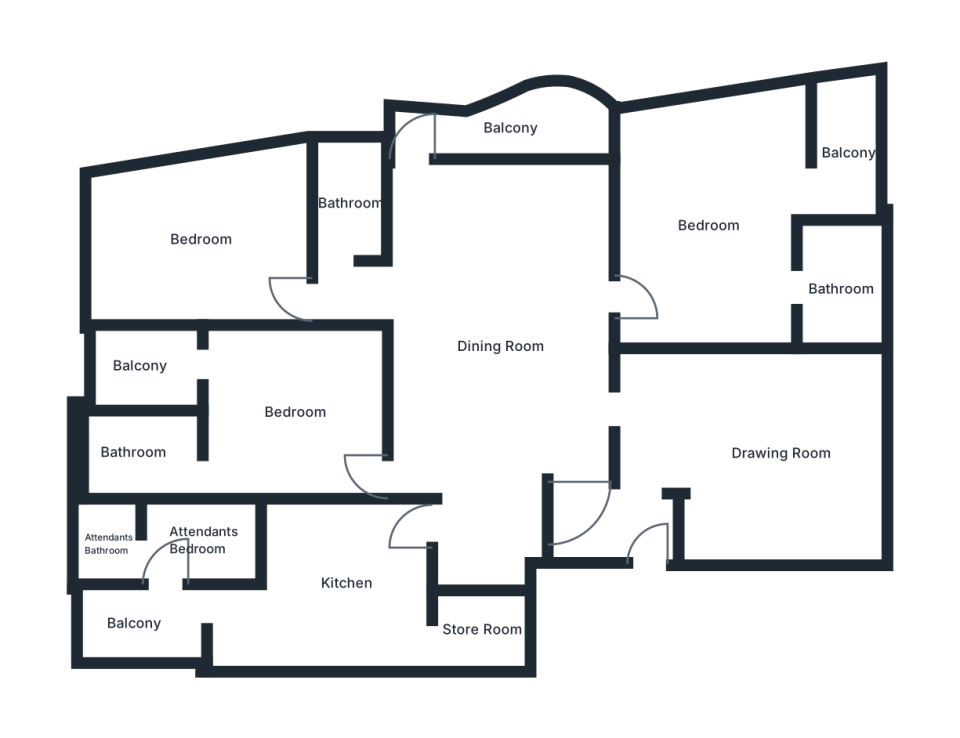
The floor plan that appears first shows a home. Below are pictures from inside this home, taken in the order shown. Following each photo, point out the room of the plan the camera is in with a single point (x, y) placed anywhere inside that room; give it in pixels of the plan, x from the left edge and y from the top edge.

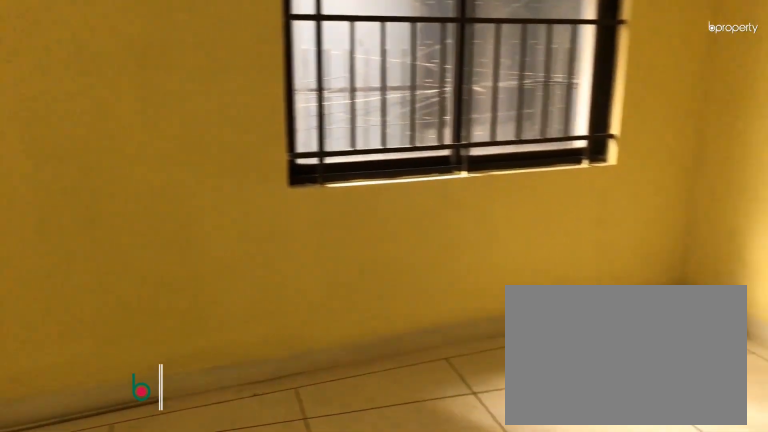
(199, 239)
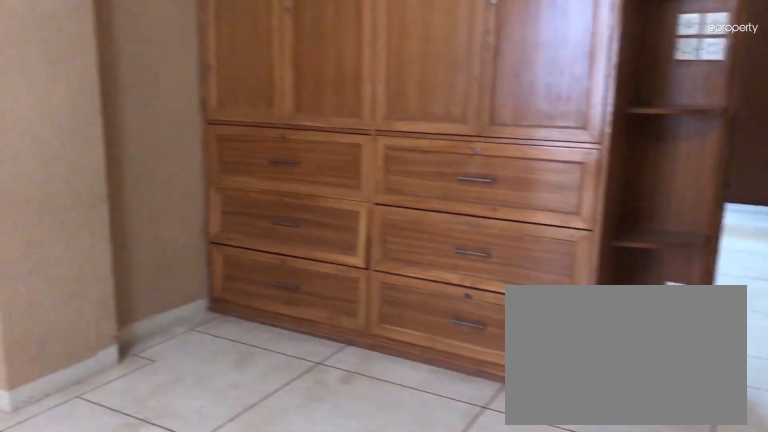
(296, 412)
